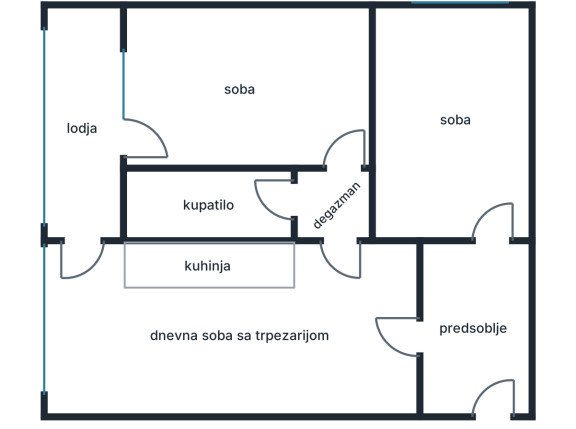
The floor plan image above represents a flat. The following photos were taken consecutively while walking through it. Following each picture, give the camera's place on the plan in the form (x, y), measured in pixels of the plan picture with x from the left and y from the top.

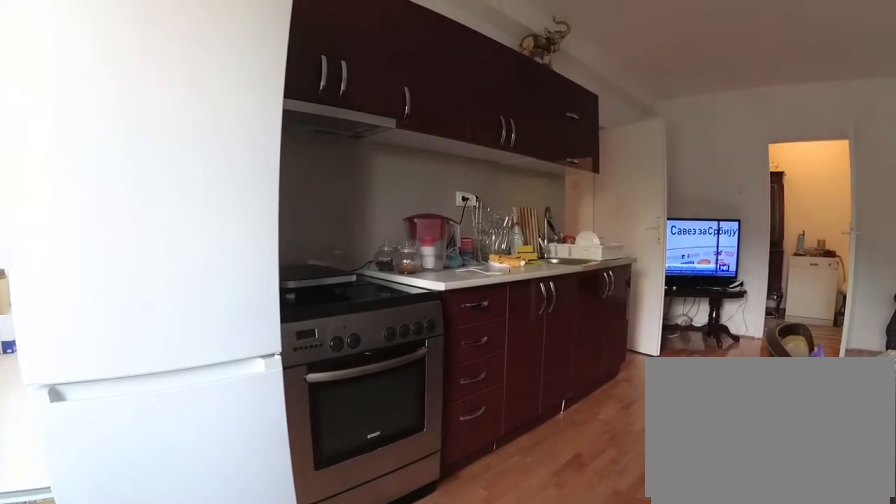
(49, 361)
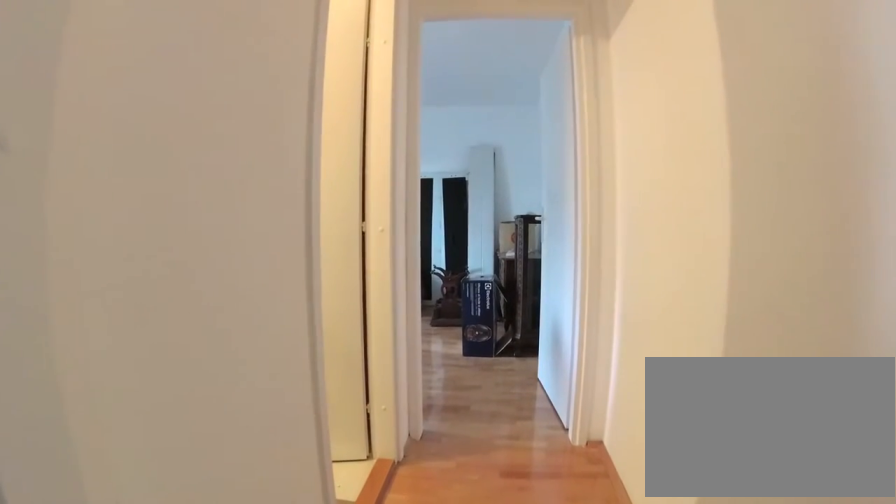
(326, 279)
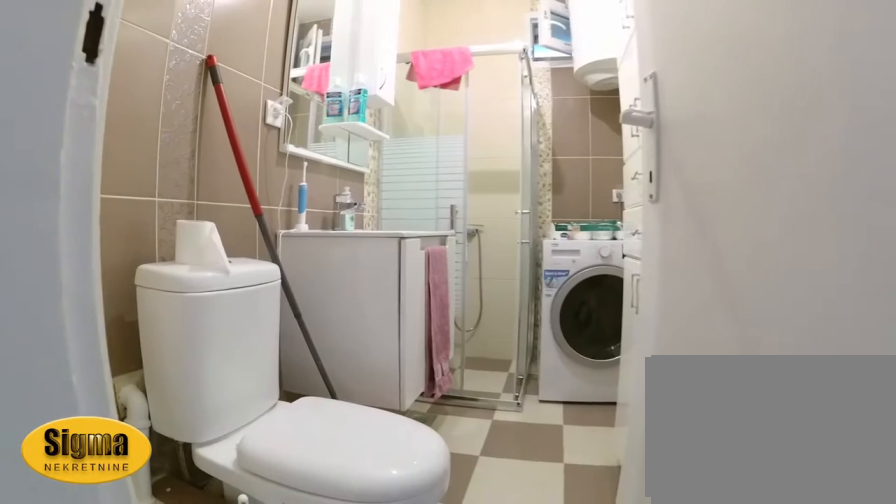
(311, 214)
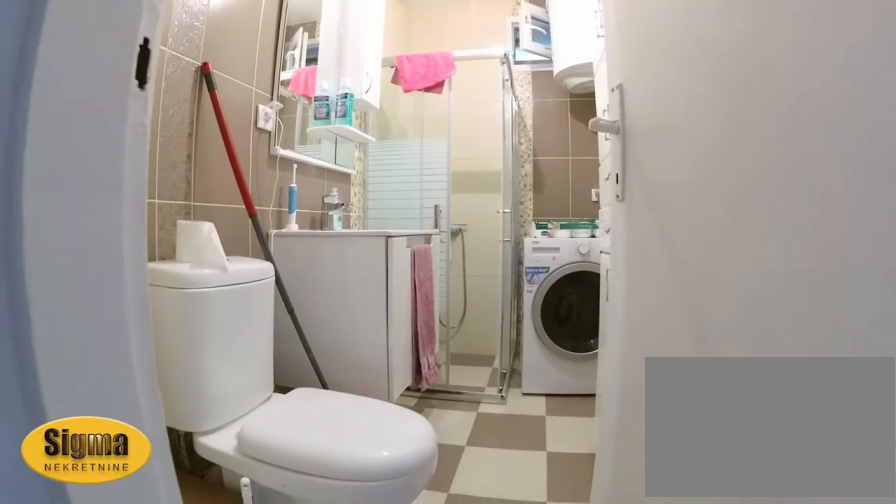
(315, 218)
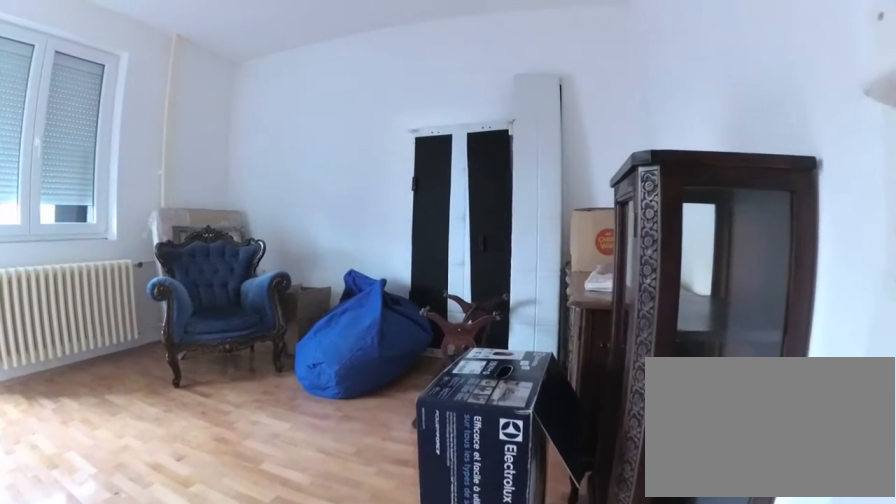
(345, 181)
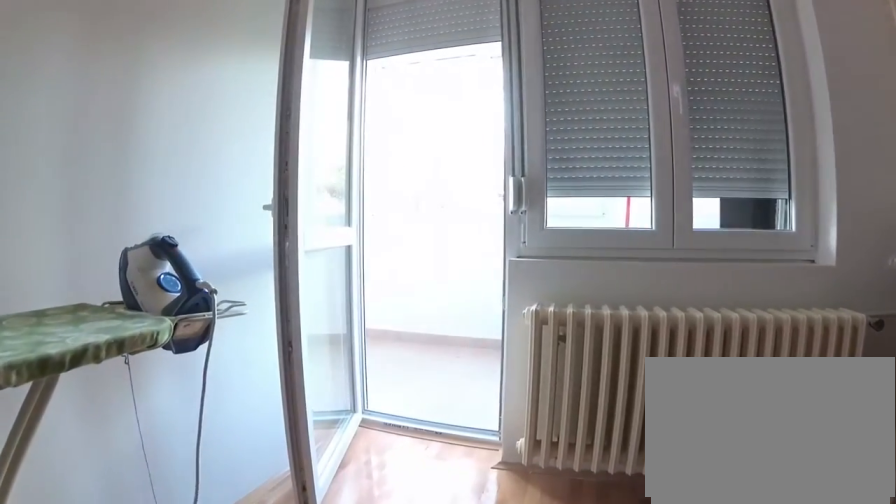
(270, 128)
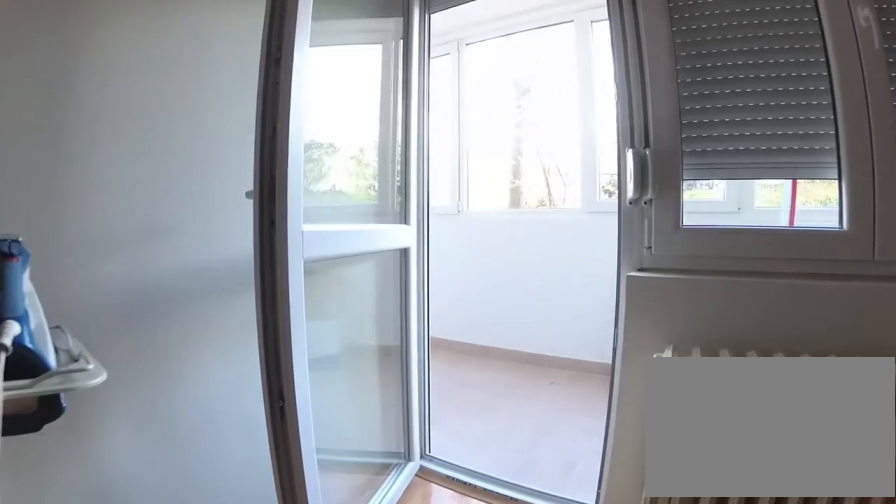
(228, 130)
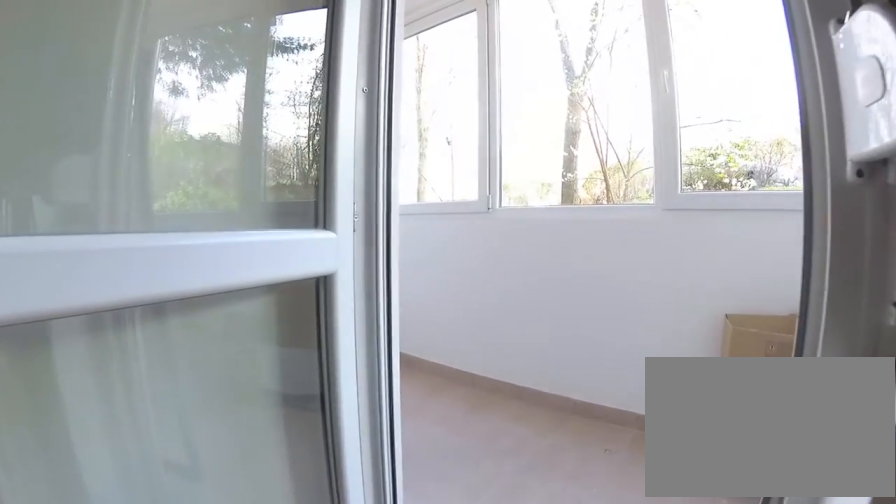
(169, 132)
